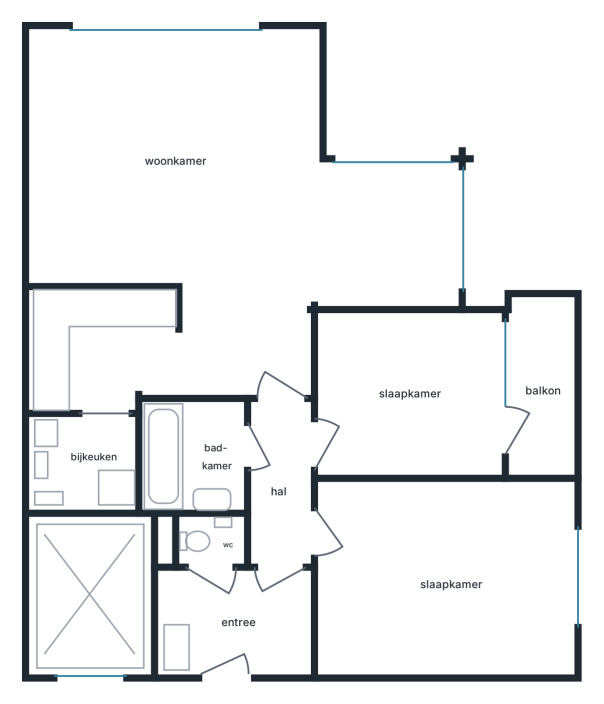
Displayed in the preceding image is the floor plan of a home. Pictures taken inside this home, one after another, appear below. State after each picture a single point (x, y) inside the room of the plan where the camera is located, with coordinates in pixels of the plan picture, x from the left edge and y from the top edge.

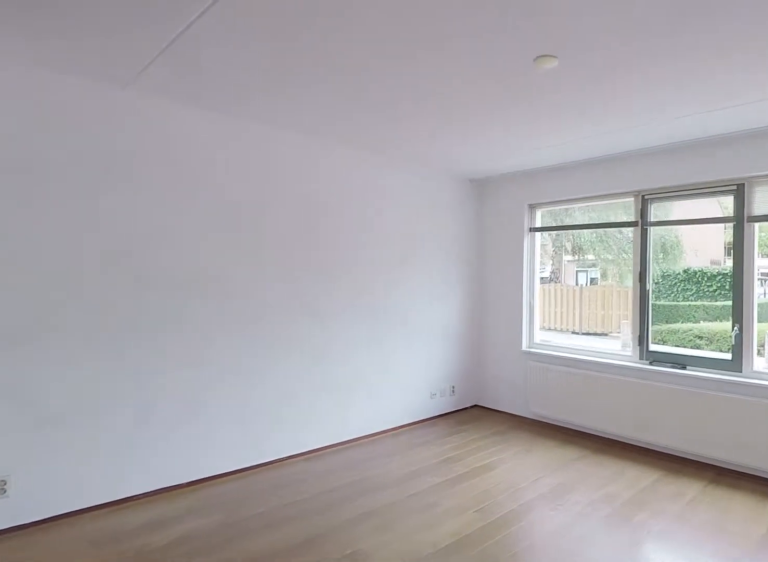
(166, 75)
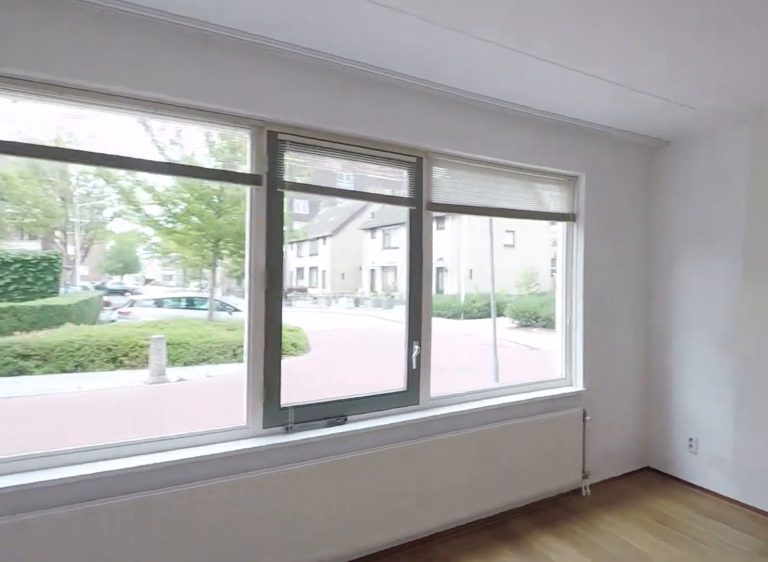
(230, 195)
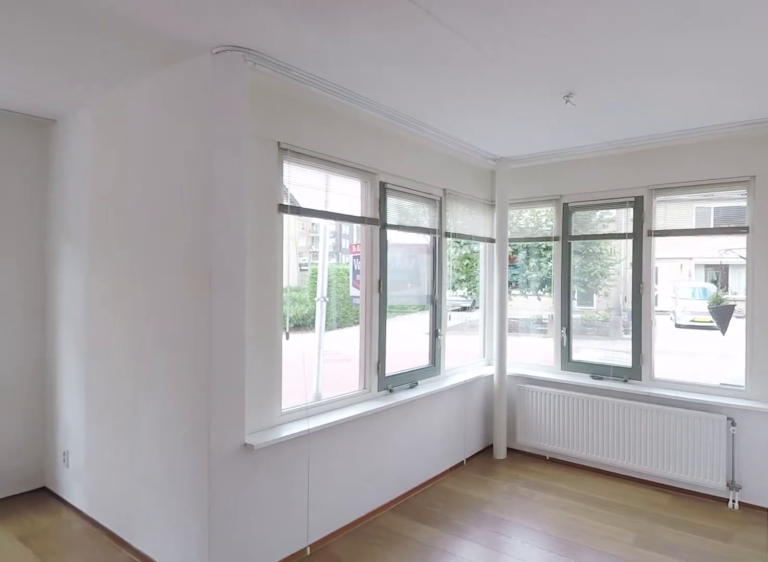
(223, 183)
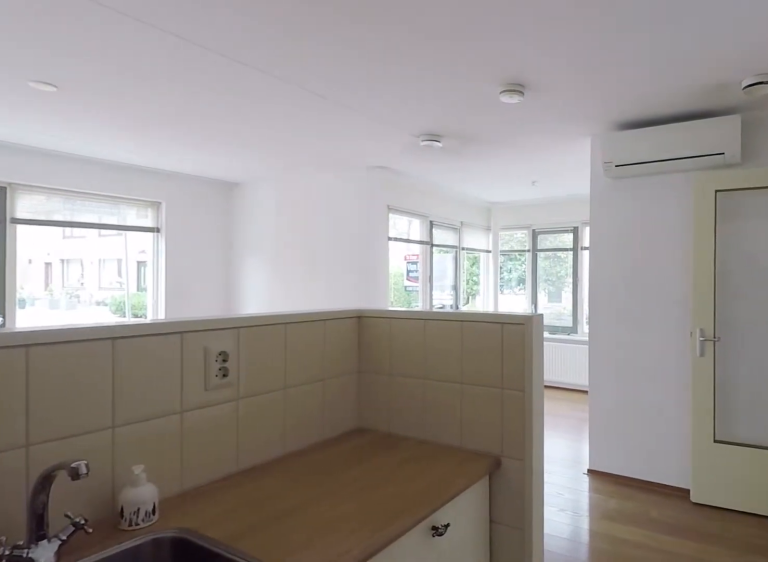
(82, 332)
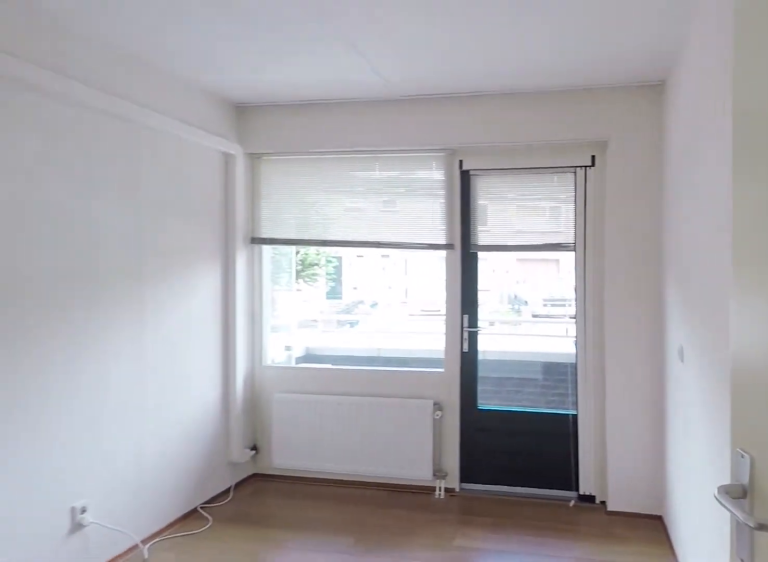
(408, 395)
